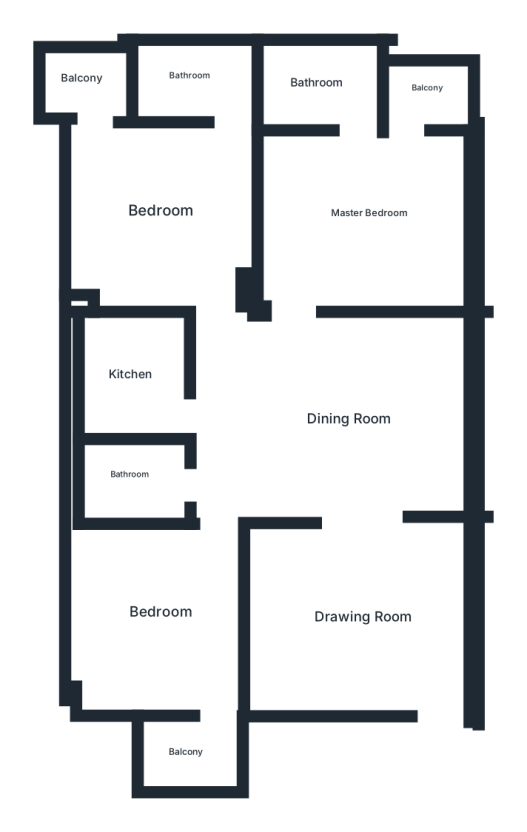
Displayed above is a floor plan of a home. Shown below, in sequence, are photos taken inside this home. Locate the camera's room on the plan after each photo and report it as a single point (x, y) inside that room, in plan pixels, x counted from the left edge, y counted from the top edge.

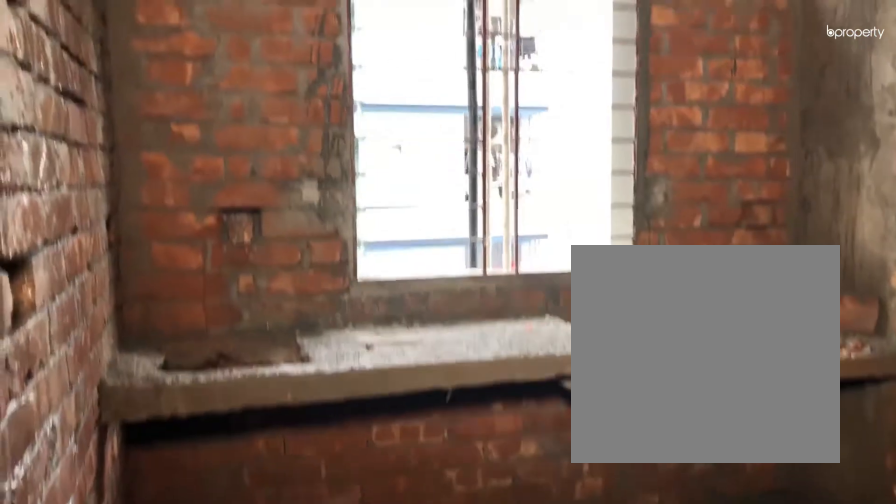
(132, 369)
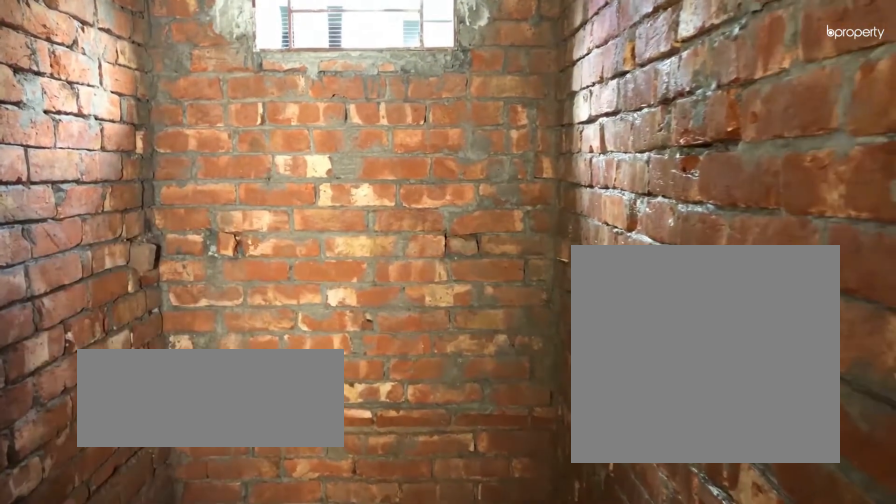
(129, 481)
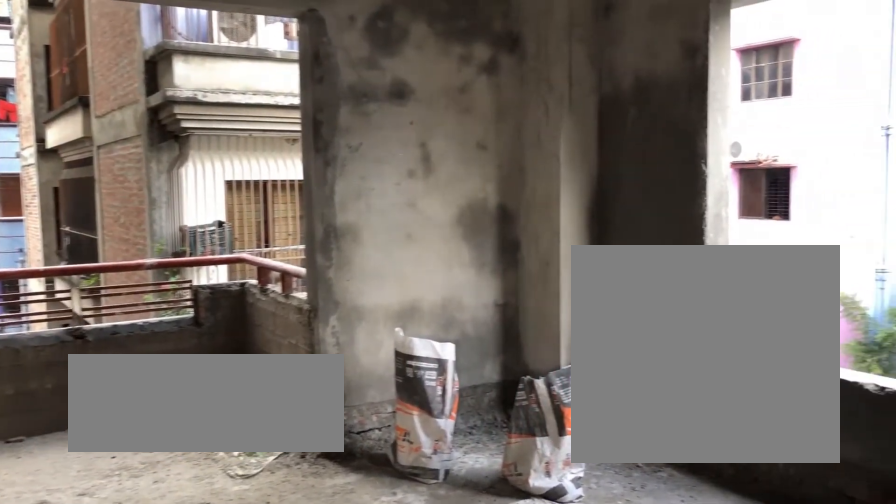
(165, 616)
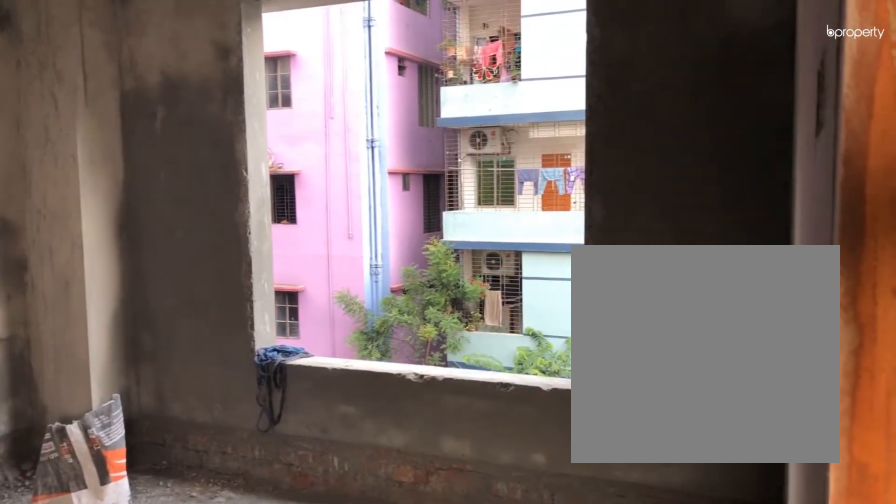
(165, 616)
